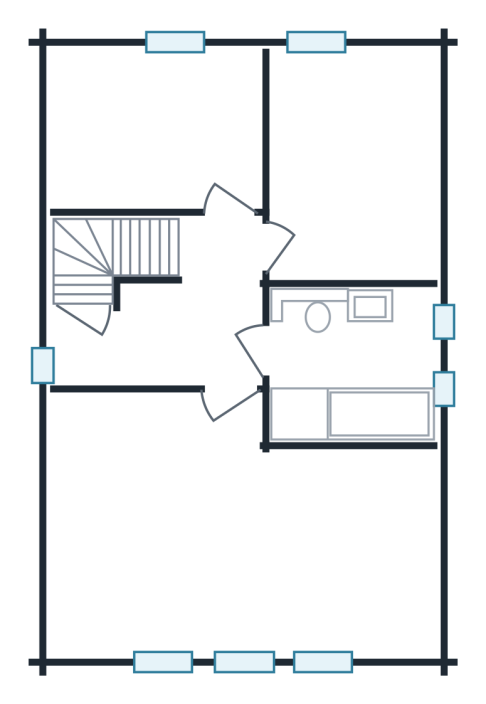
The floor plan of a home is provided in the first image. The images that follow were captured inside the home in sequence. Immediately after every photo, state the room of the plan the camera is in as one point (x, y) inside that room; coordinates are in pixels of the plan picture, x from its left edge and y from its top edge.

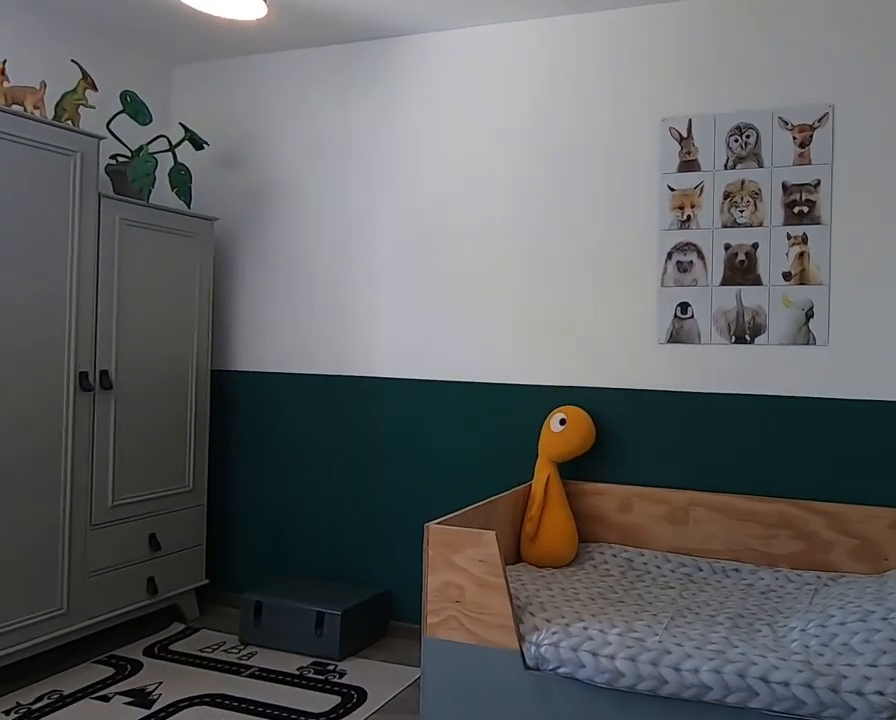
(351, 165)
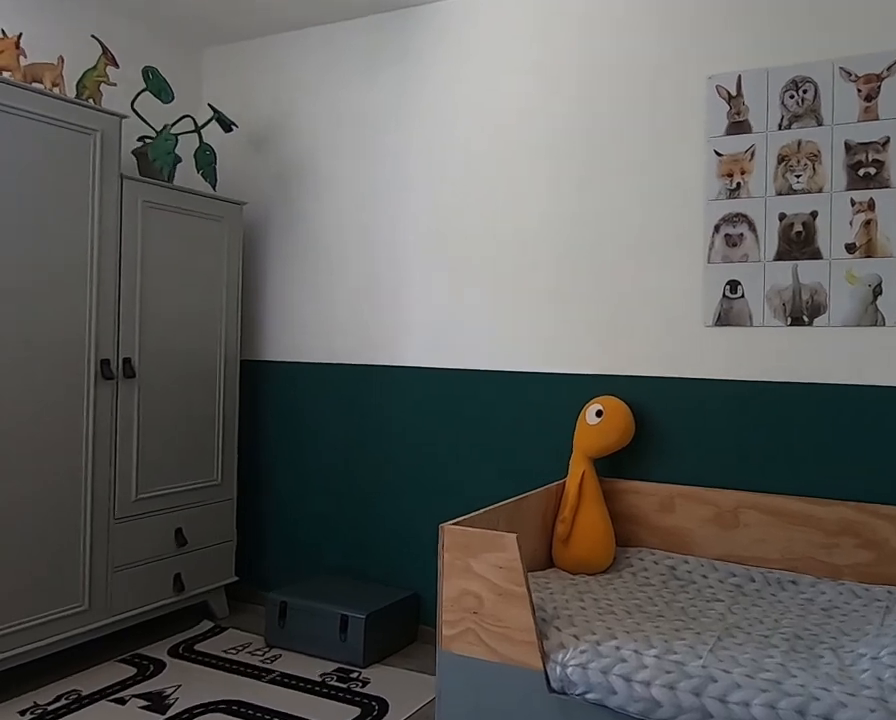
(351, 165)
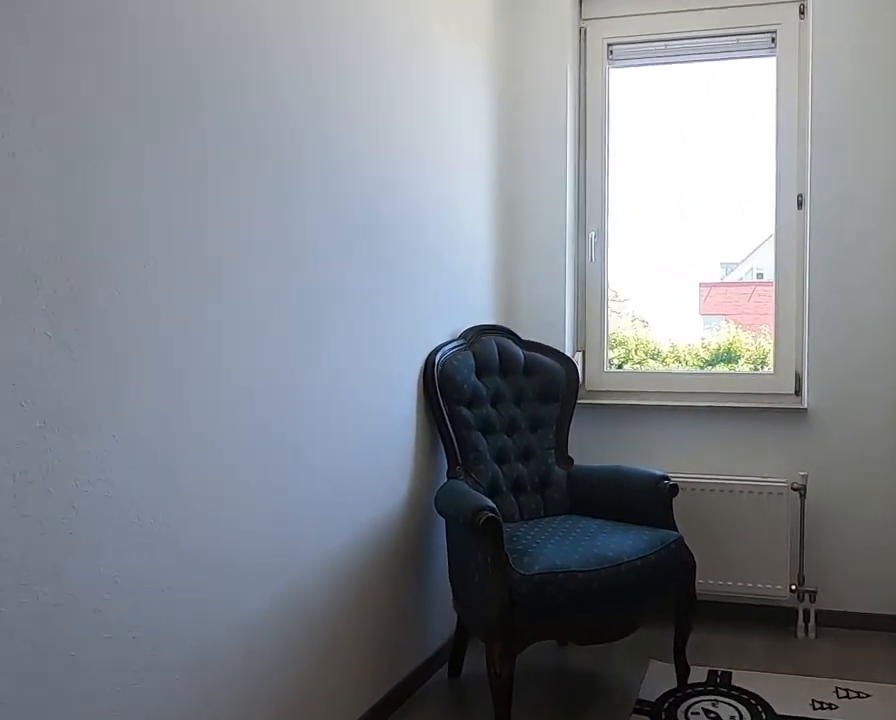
(351, 165)
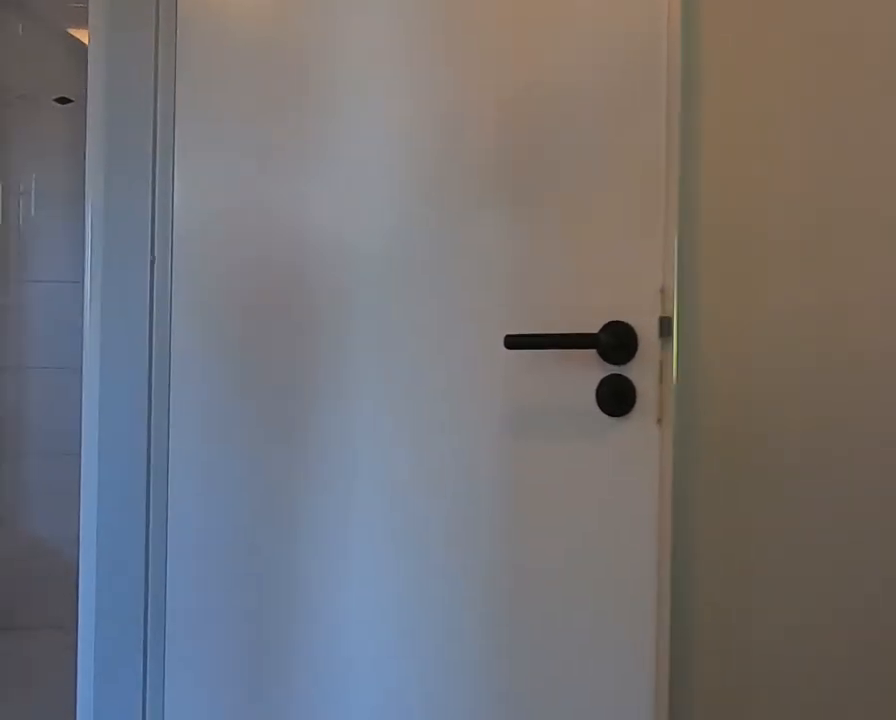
(175, 318)
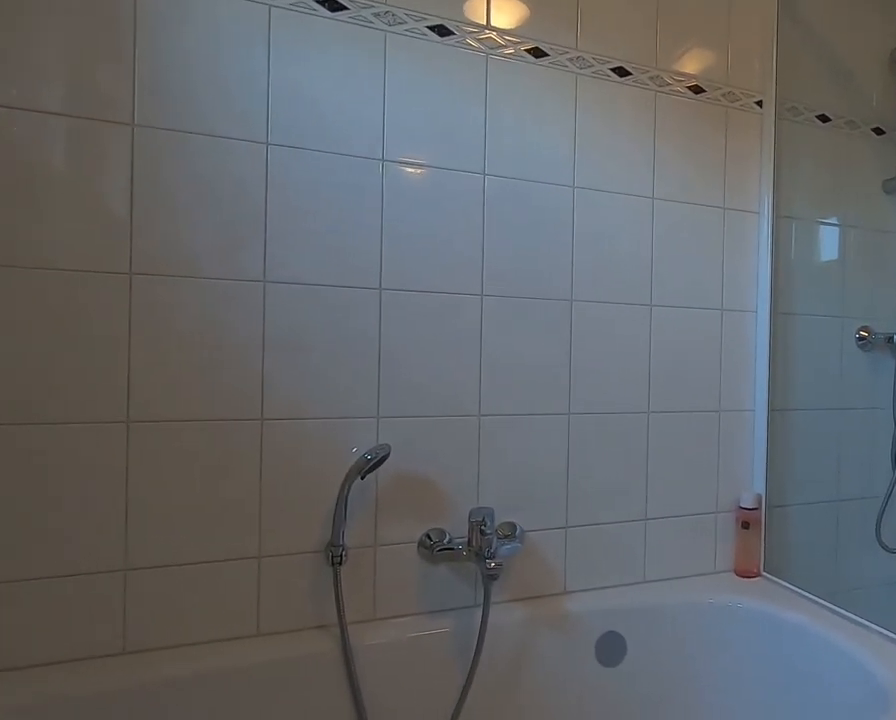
(350, 363)
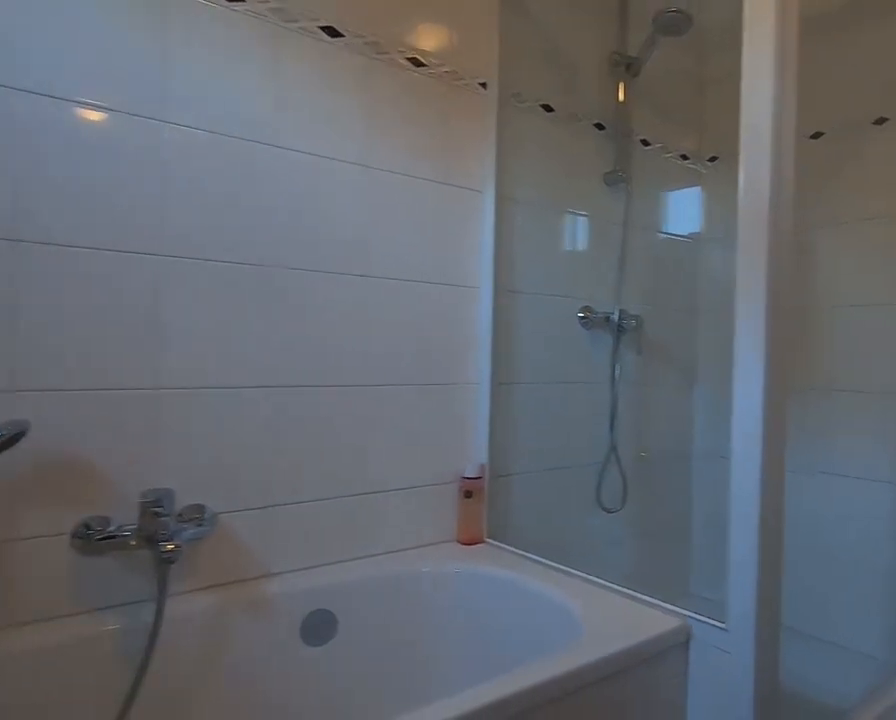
(350, 363)
